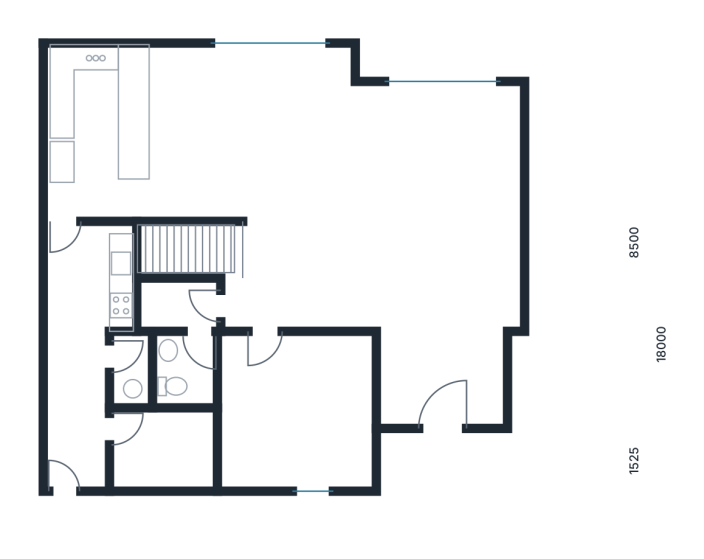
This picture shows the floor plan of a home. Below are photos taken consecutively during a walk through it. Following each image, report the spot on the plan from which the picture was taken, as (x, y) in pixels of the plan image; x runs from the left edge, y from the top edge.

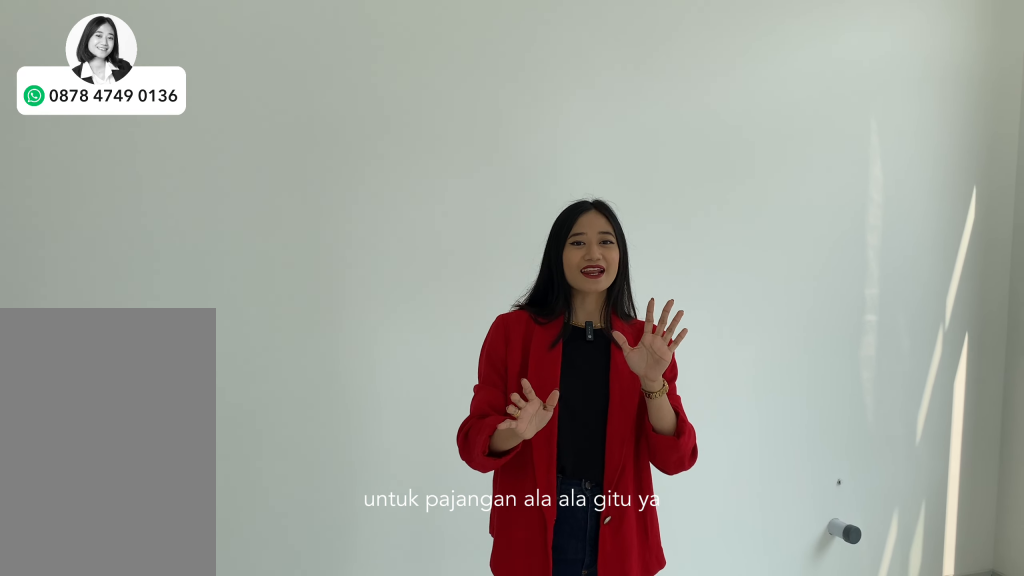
(135, 164)
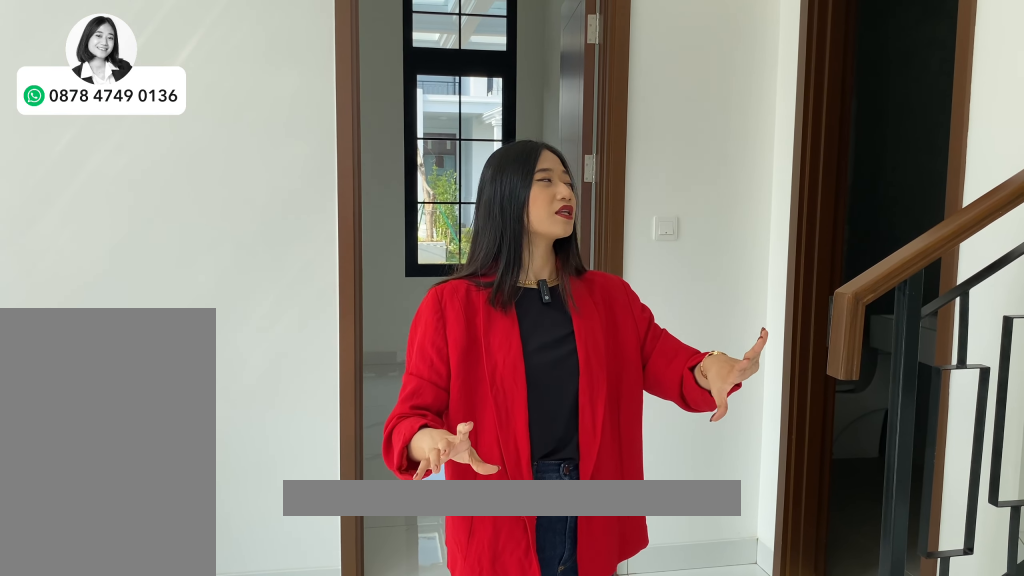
(284, 286)
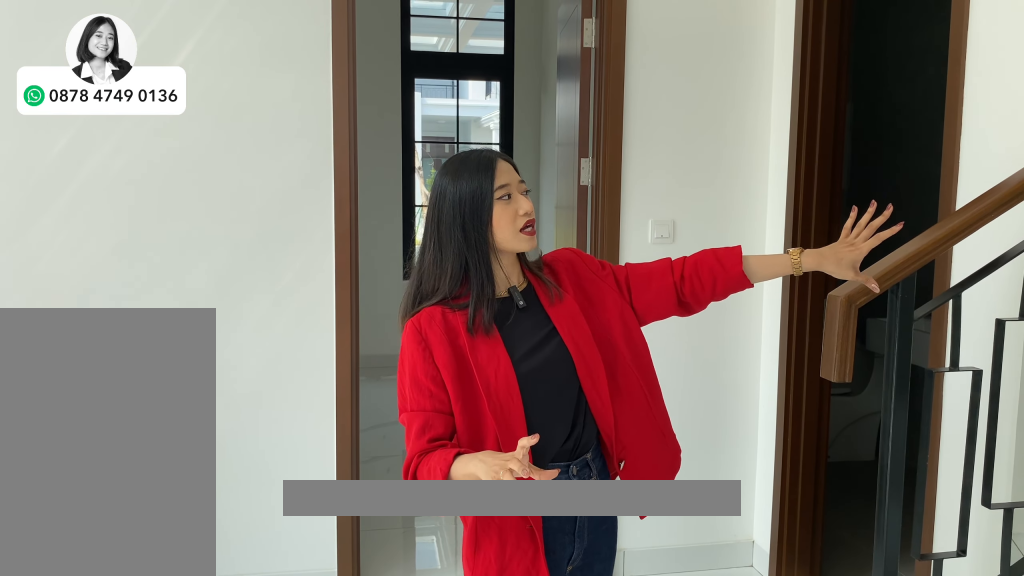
(284, 288)
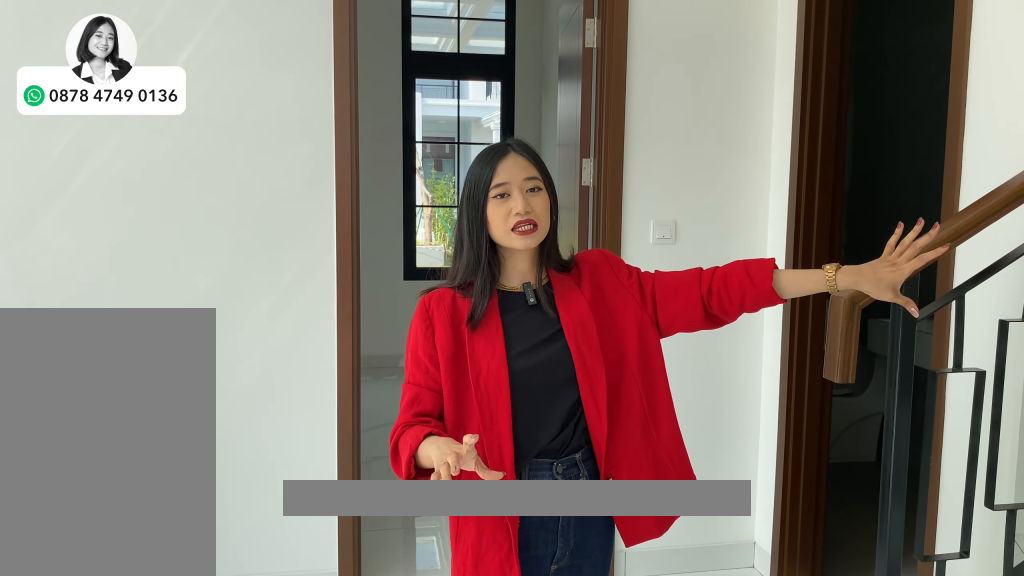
(284, 286)
